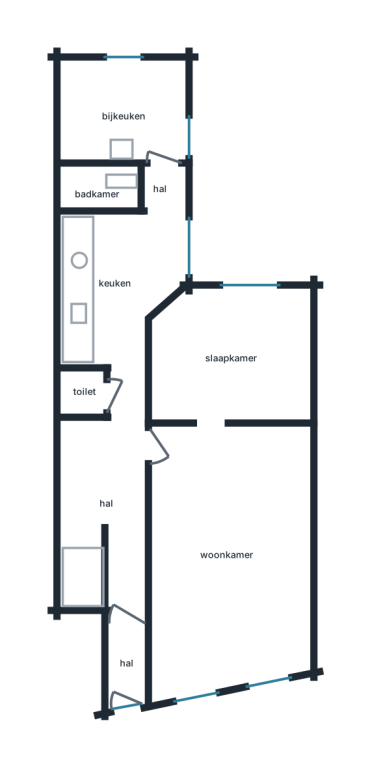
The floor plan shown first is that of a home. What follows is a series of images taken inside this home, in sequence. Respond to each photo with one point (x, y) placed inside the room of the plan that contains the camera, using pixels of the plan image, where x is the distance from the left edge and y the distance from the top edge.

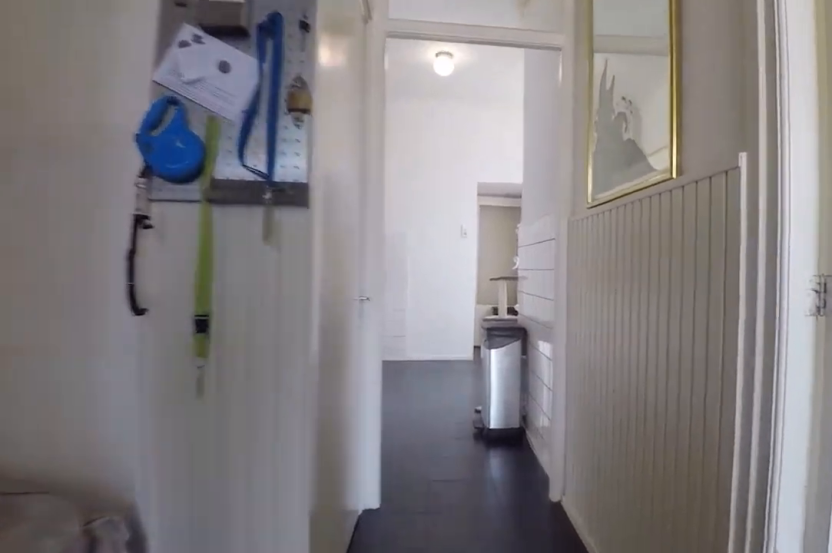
(115, 519)
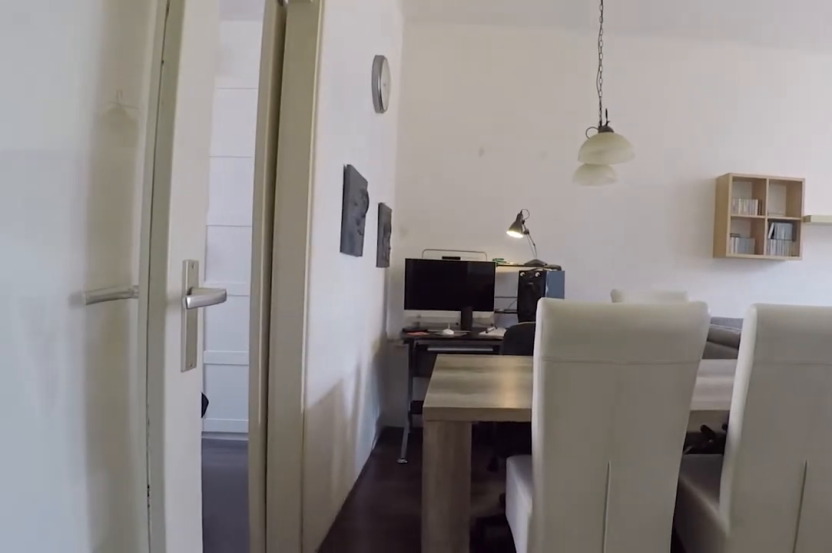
(307, 547)
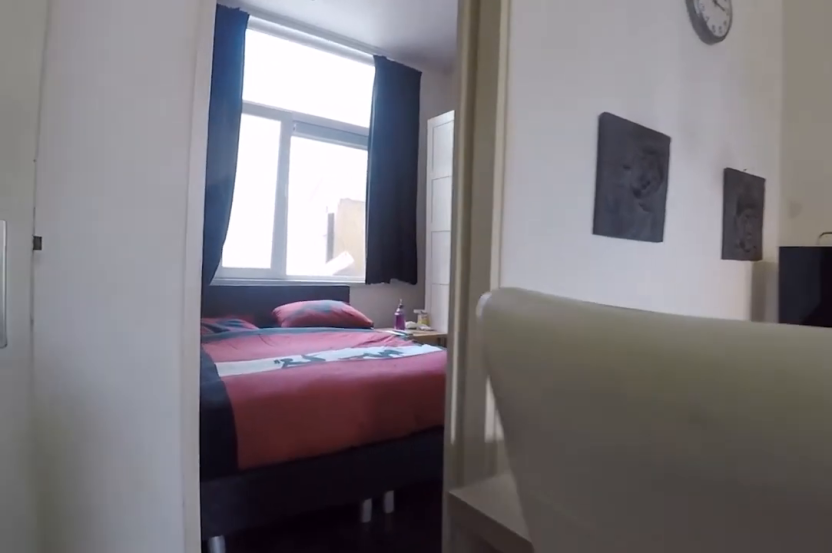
(307, 547)
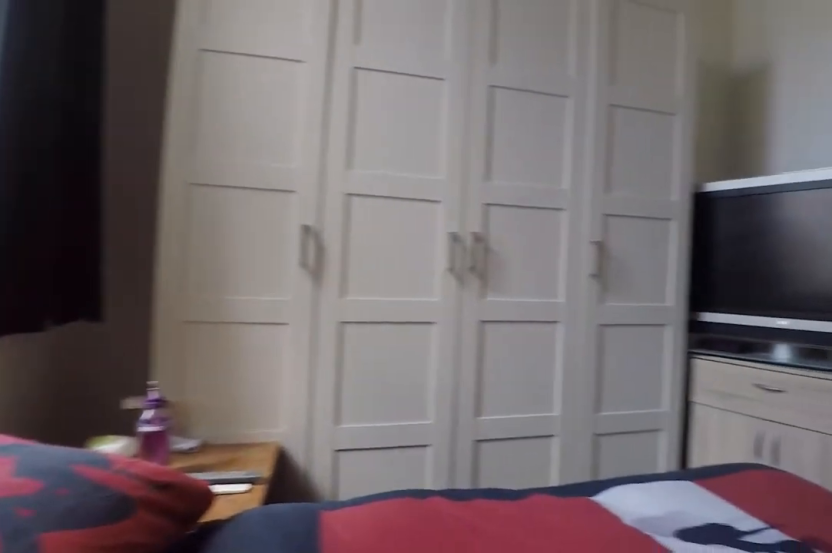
(232, 357)
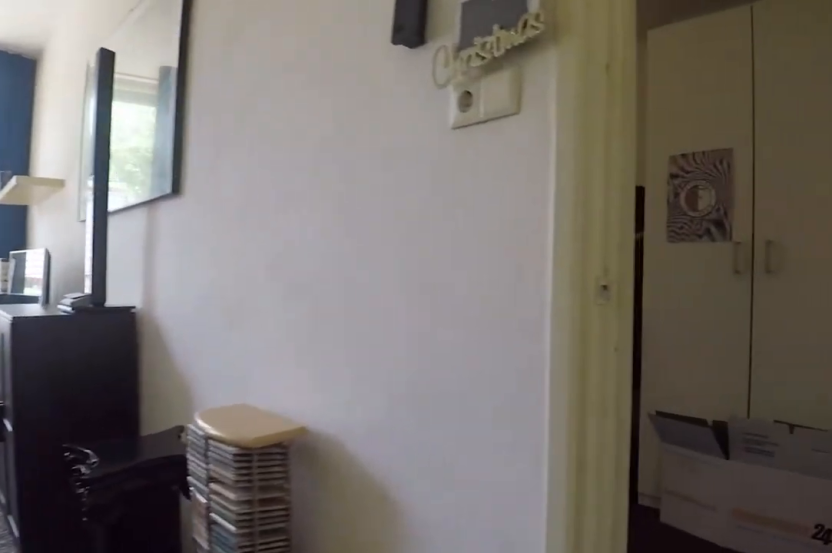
(307, 556)
